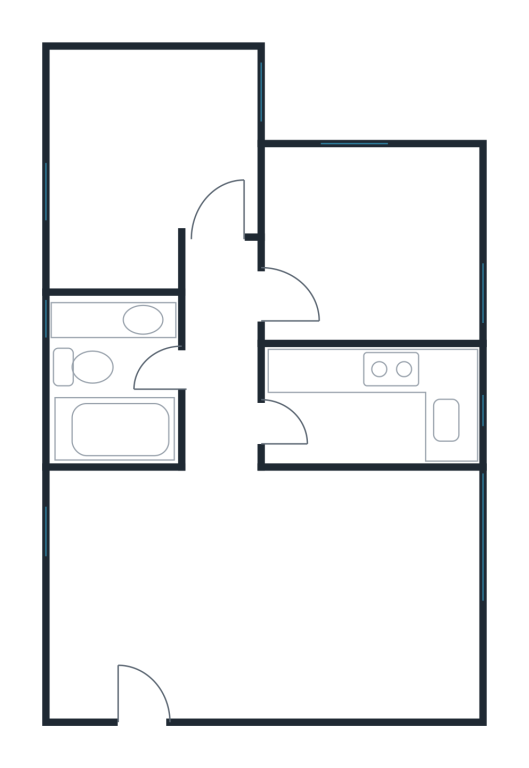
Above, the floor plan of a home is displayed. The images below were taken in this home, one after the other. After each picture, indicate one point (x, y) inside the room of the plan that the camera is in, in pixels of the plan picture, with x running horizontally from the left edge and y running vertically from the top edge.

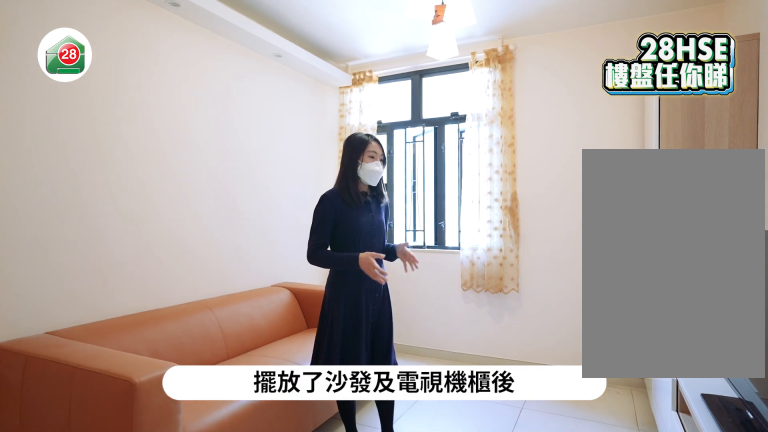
(233, 592)
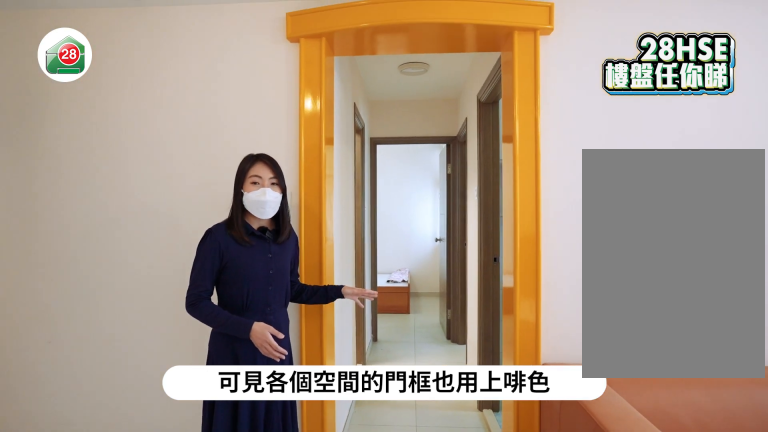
(233, 592)
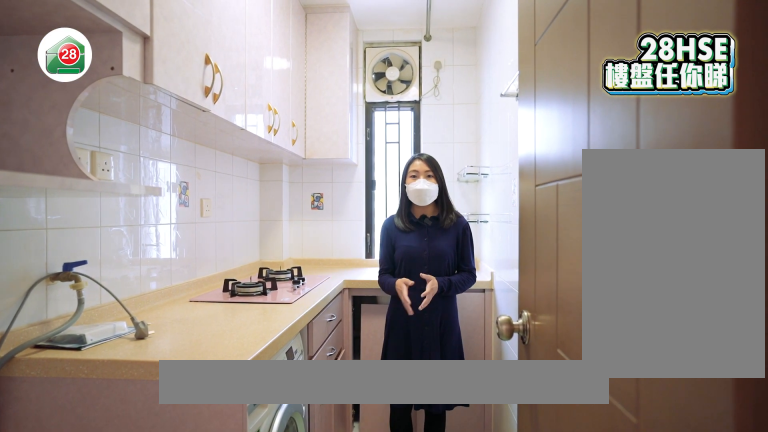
(332, 404)
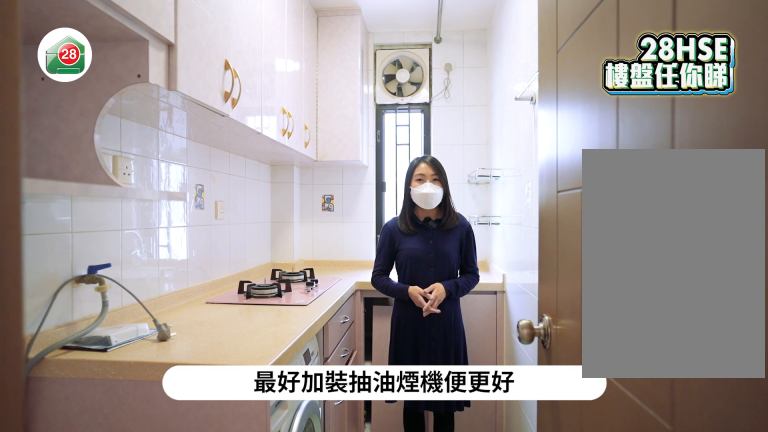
(332, 404)
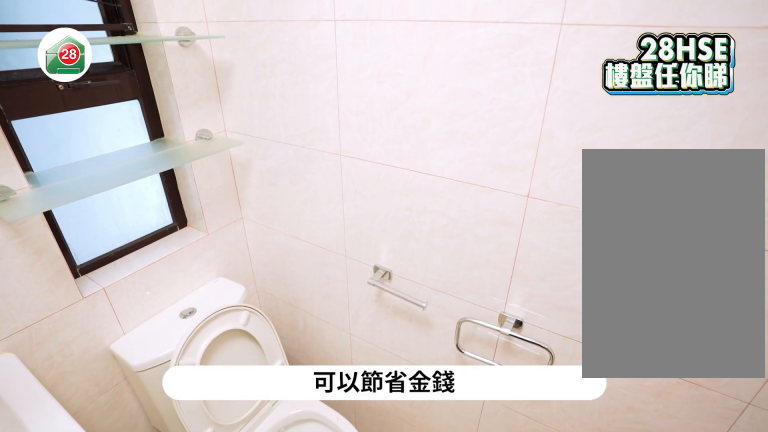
(132, 385)
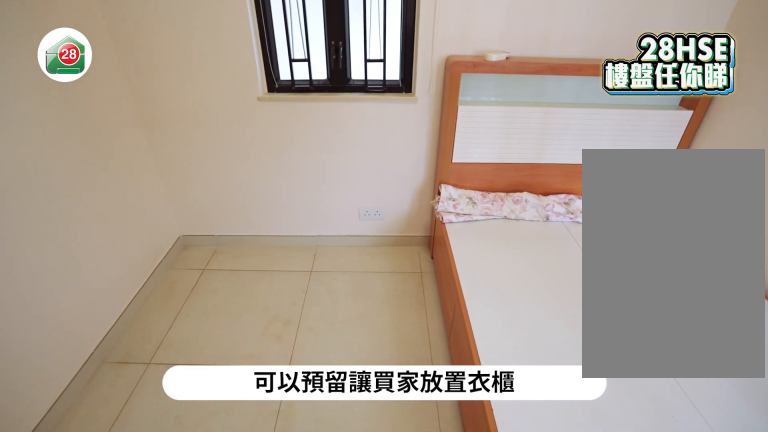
(132, 149)
